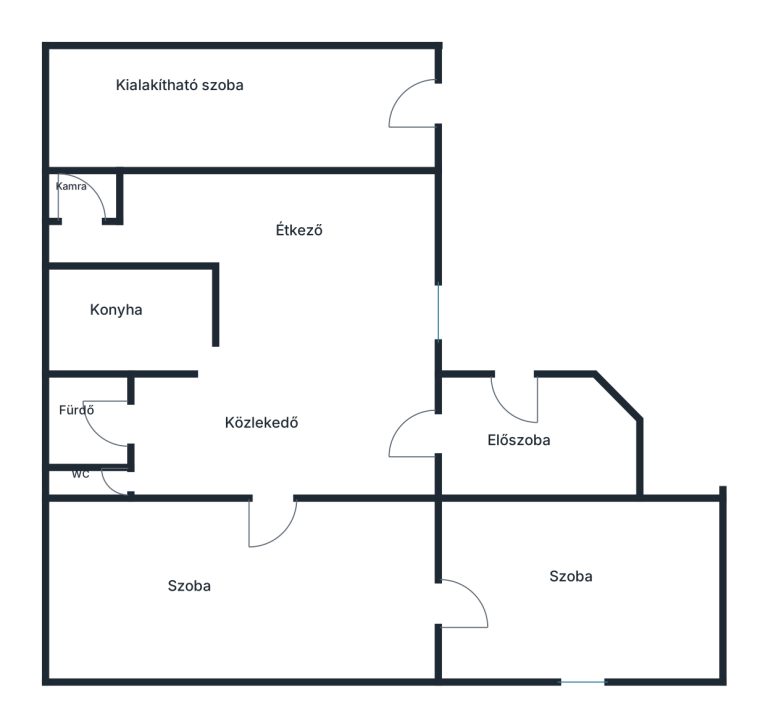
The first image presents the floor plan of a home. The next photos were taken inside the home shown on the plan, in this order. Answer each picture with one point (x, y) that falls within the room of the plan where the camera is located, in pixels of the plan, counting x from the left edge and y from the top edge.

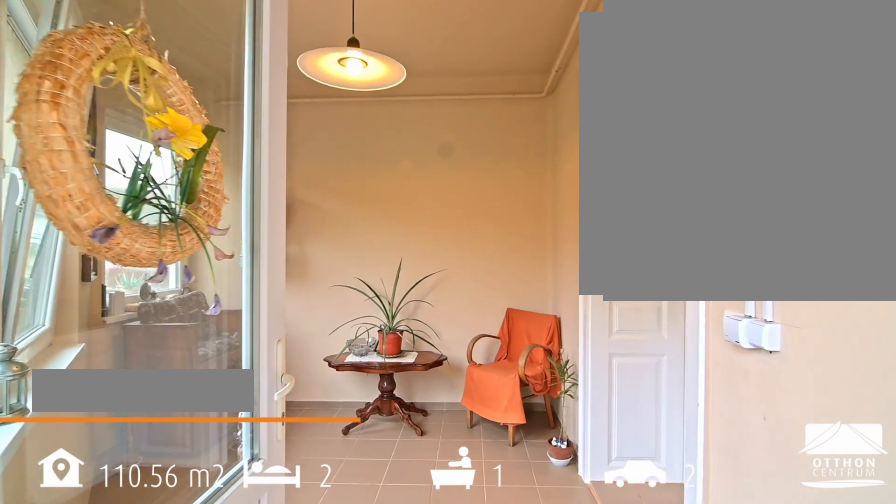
(588, 447)
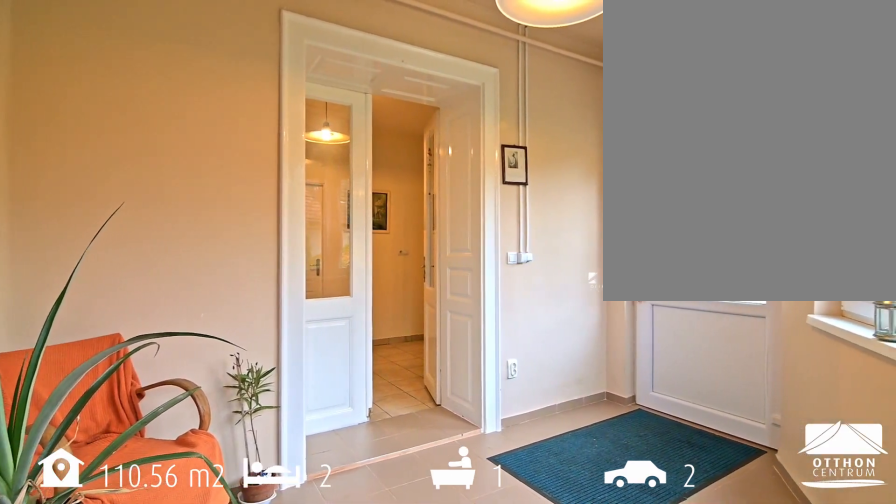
(588, 447)
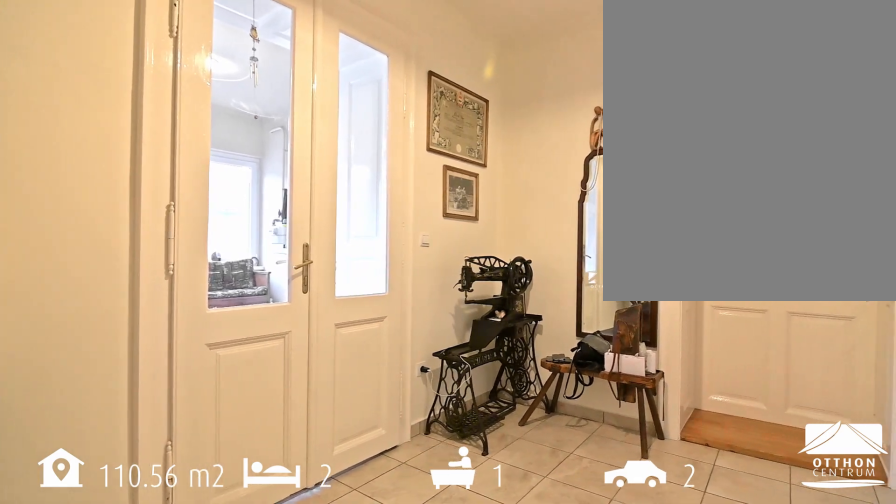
(264, 465)
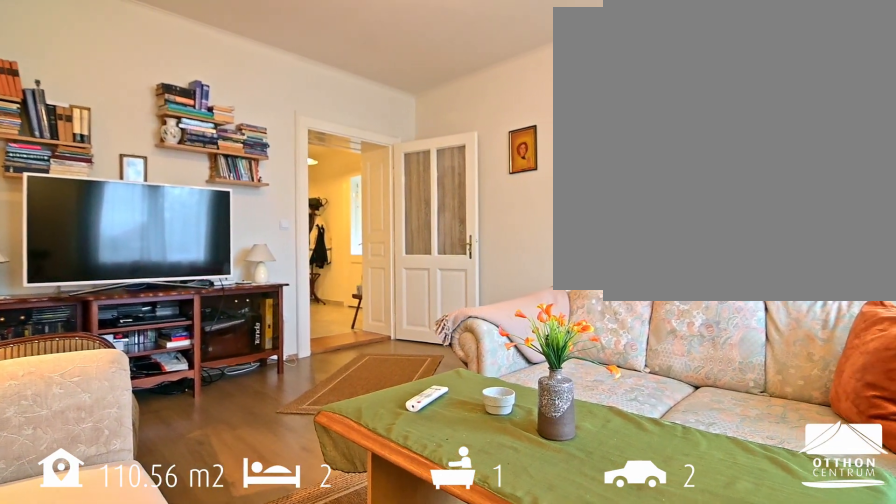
(187, 639)
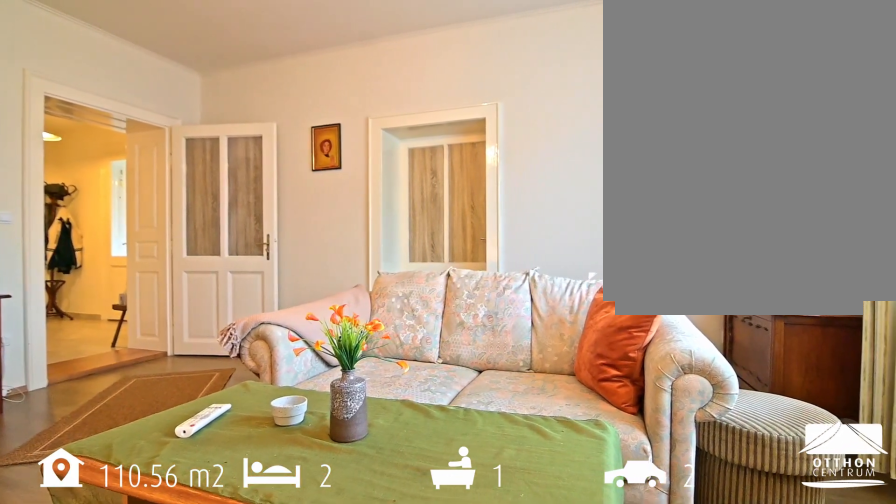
(187, 639)
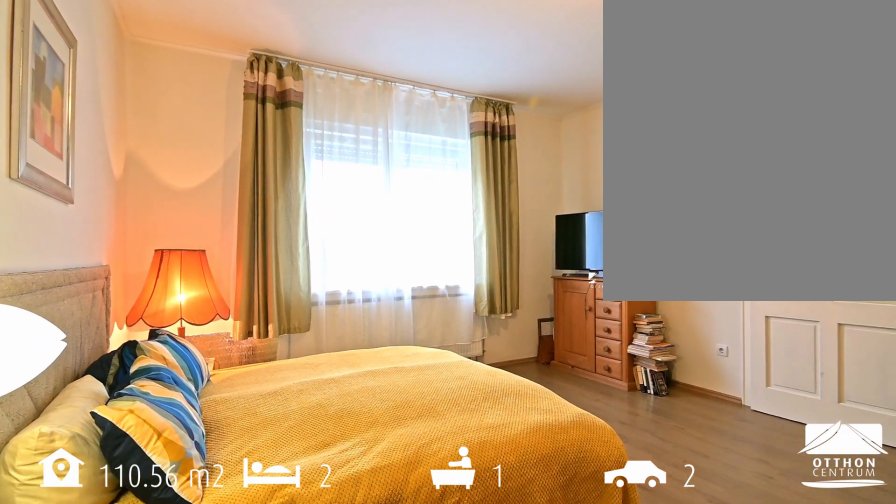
(577, 631)
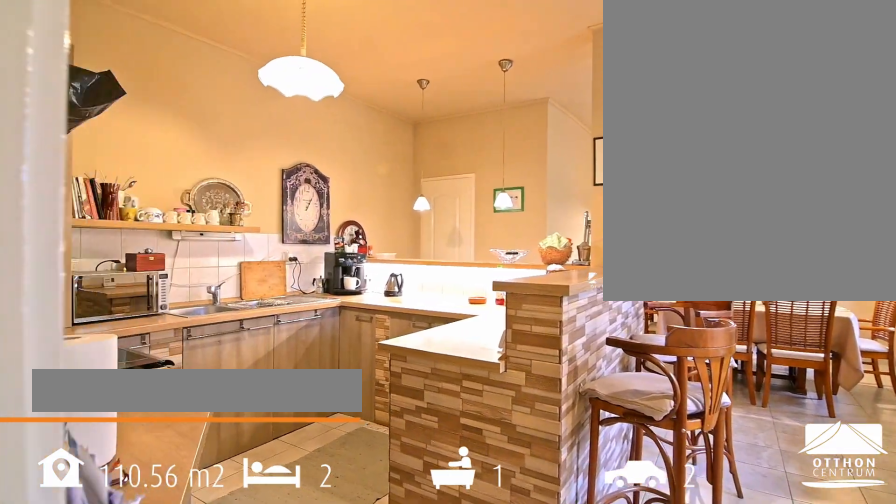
(281, 258)
